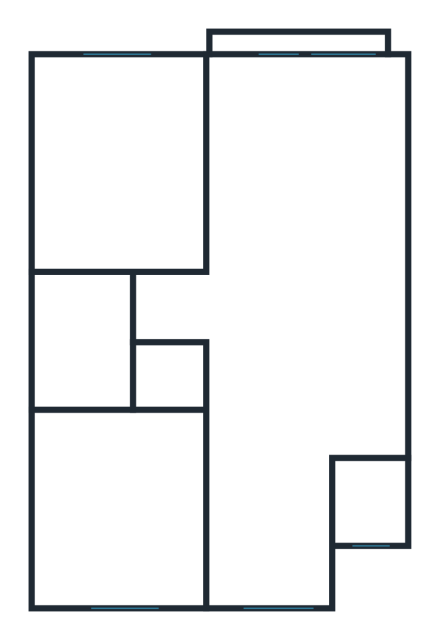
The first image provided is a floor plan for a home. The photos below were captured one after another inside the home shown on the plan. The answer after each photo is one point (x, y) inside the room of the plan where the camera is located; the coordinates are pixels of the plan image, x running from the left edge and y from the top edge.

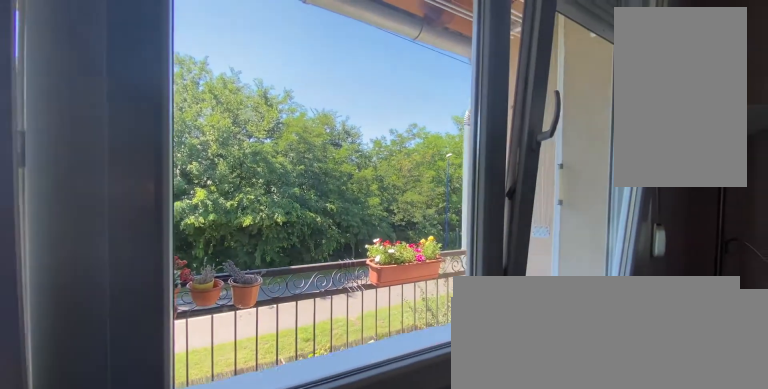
(285, 295)
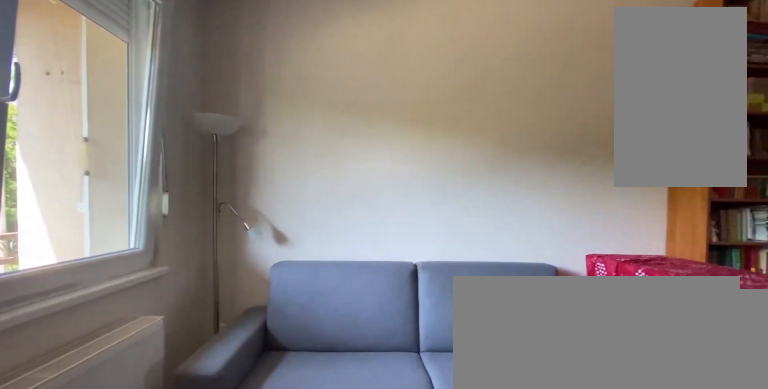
(285, 295)
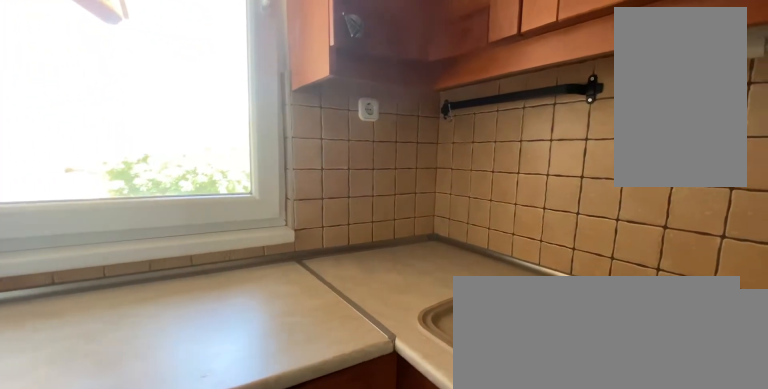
(265, 512)
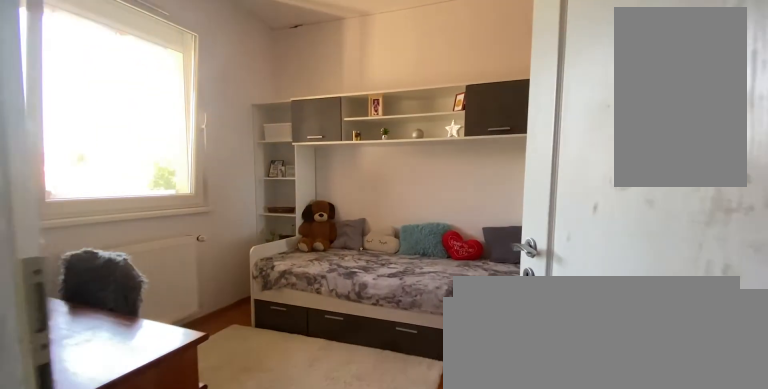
(133, 512)
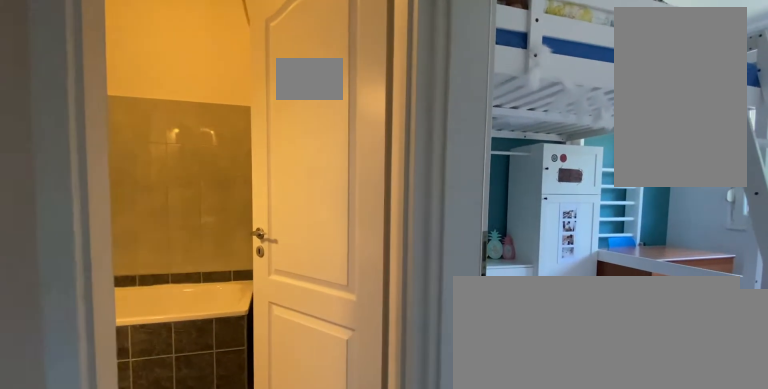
(176, 307)
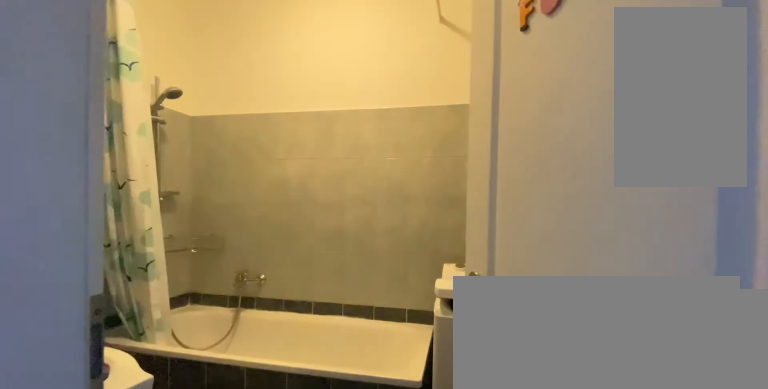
(88, 338)
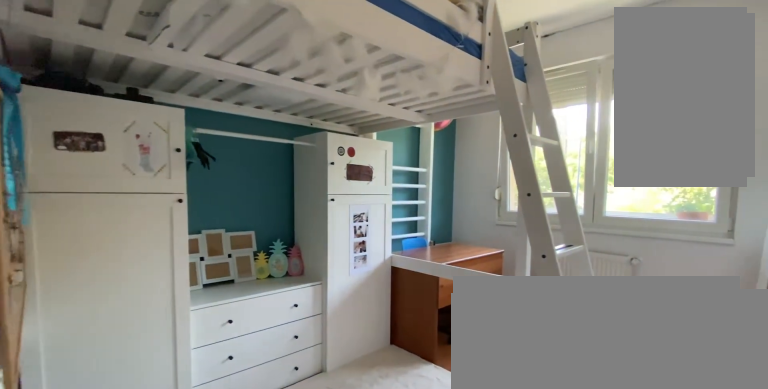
(132, 178)
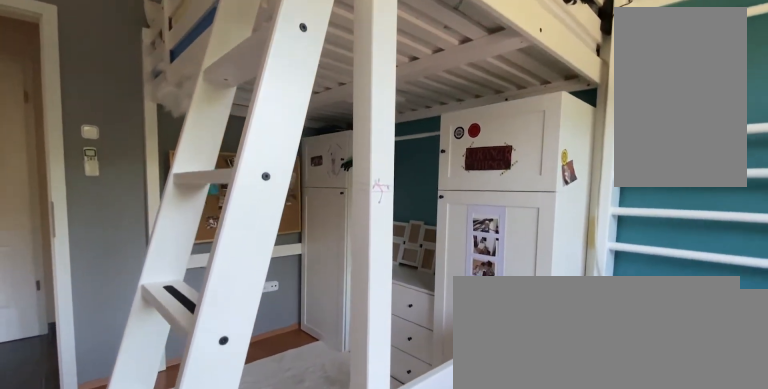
(132, 178)
